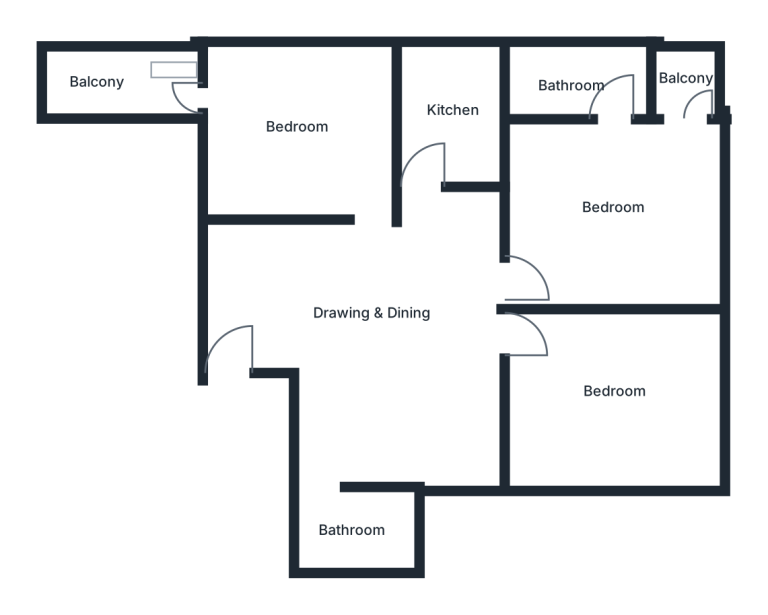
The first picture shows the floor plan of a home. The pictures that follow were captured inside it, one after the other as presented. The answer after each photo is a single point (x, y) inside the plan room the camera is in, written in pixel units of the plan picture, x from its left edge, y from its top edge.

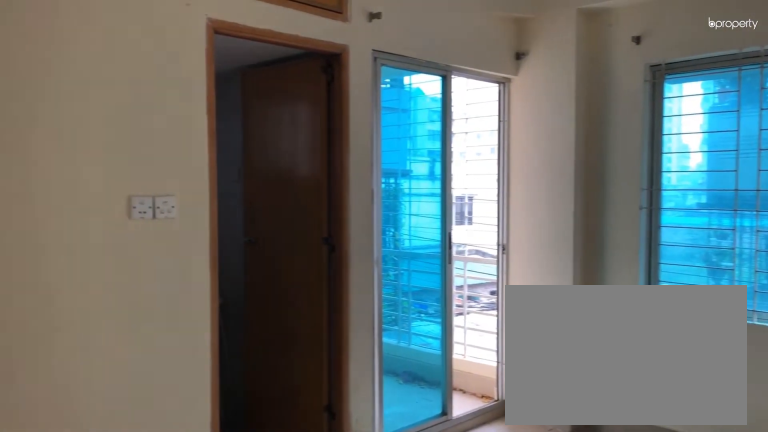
(616, 205)
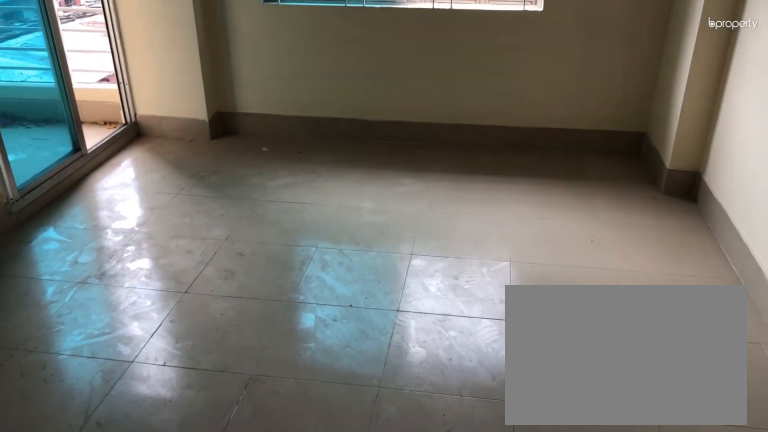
(616, 205)
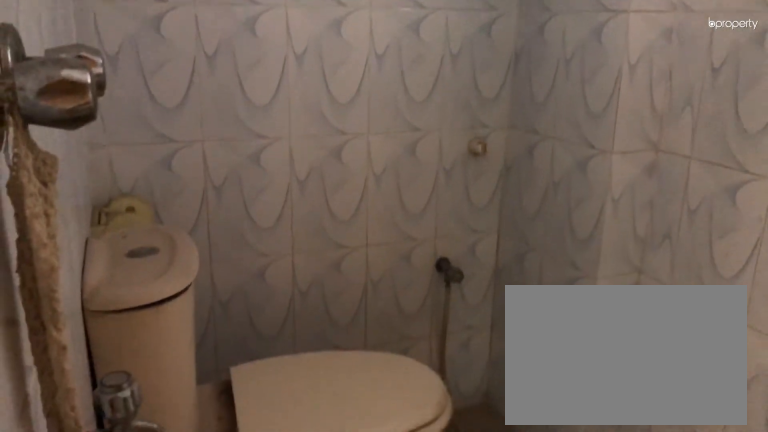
(570, 88)
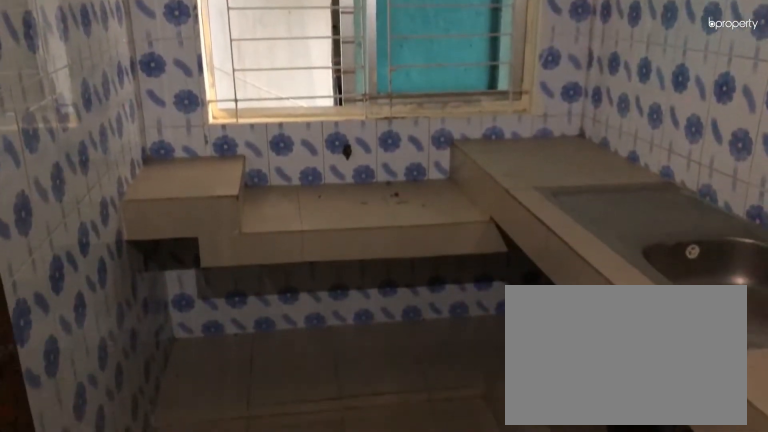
(453, 105)
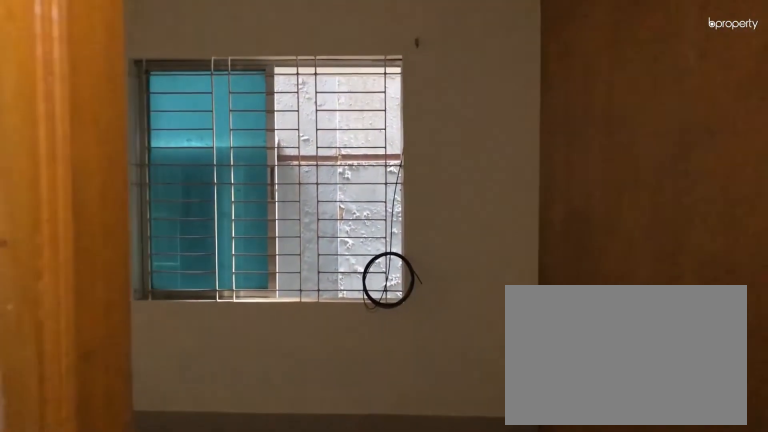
(295, 126)
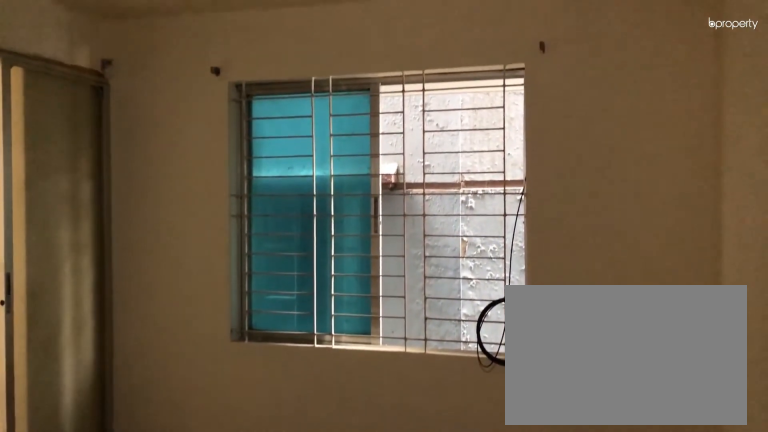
(295, 126)
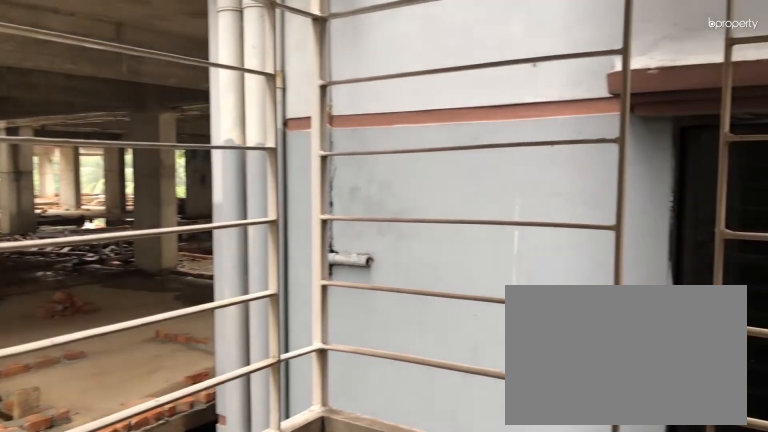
(98, 84)
